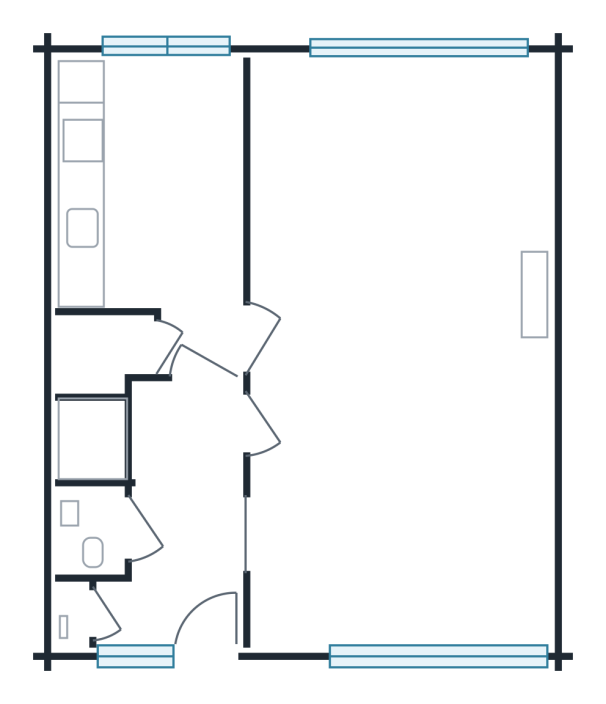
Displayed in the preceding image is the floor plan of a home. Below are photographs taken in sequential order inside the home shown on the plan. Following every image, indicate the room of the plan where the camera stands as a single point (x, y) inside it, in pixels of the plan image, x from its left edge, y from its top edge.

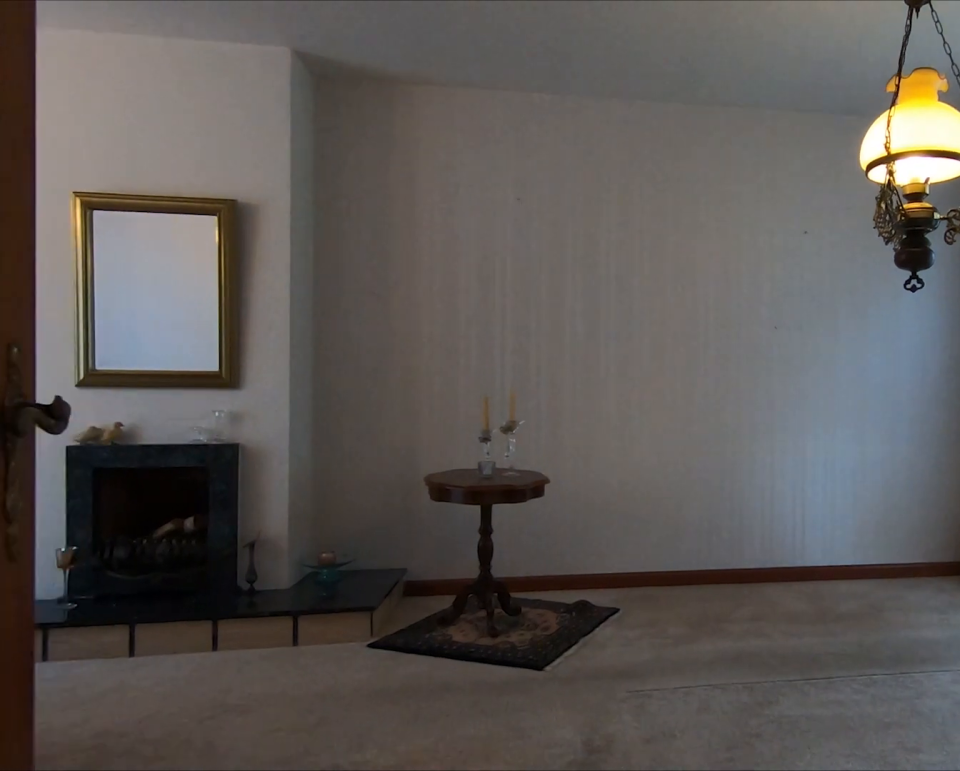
(273, 357)
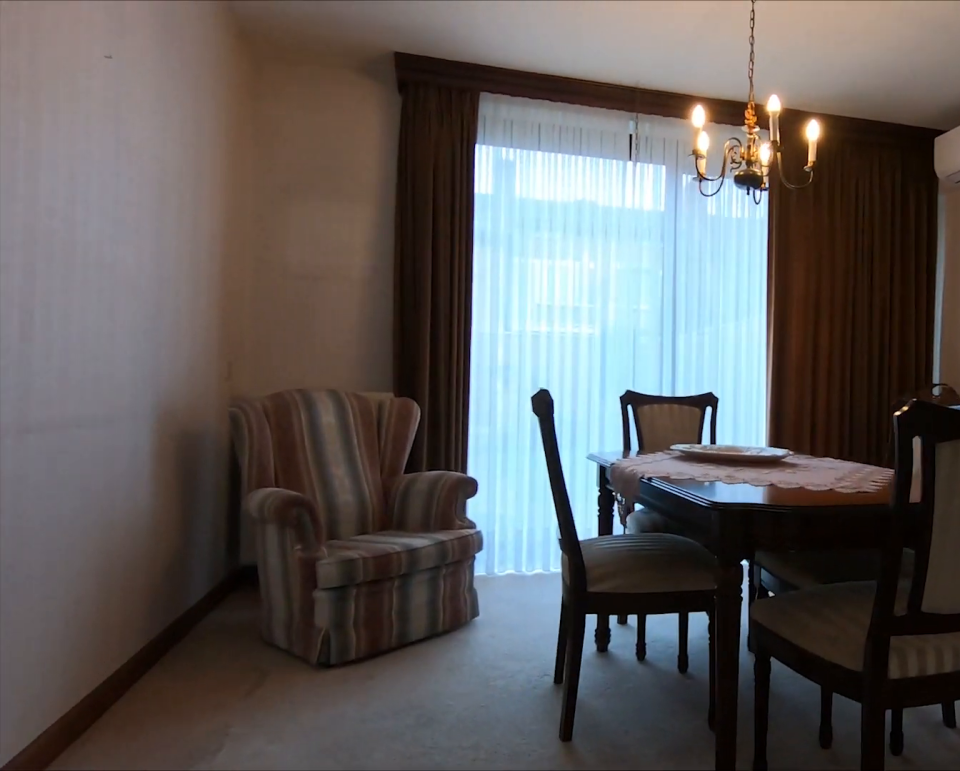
(281, 571)
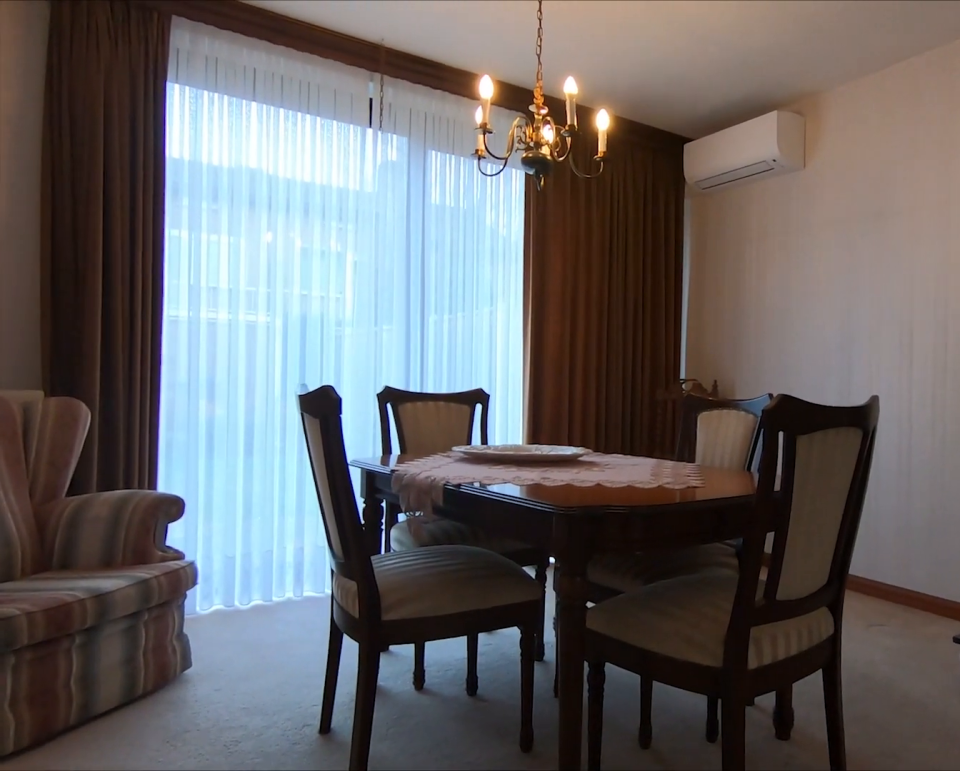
(281, 571)
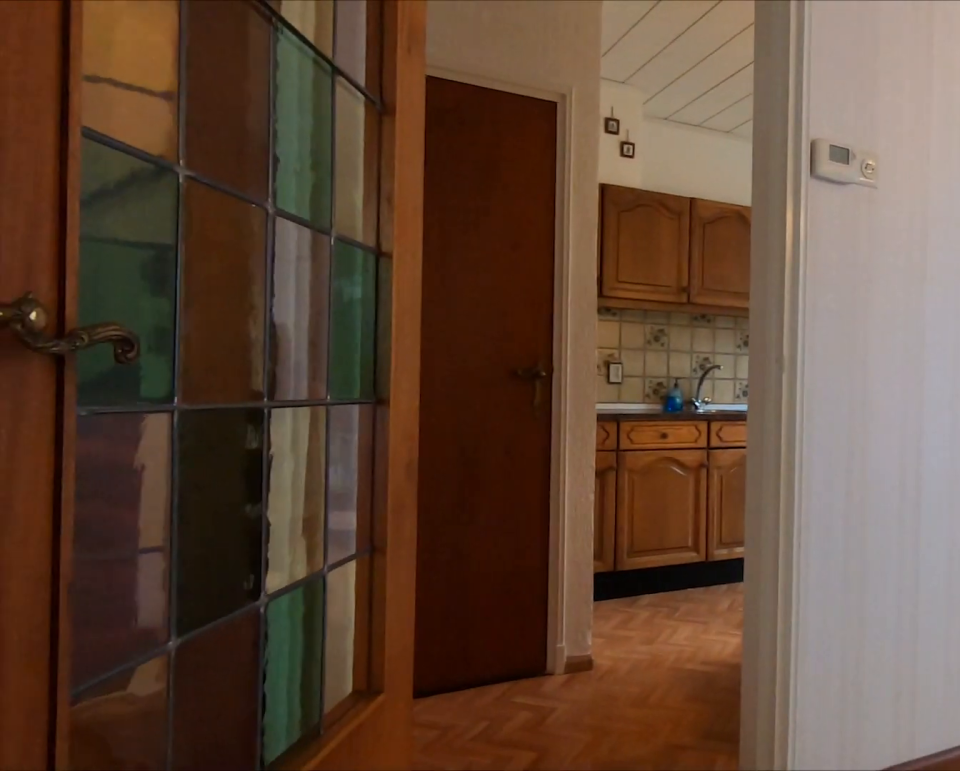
(527, 440)
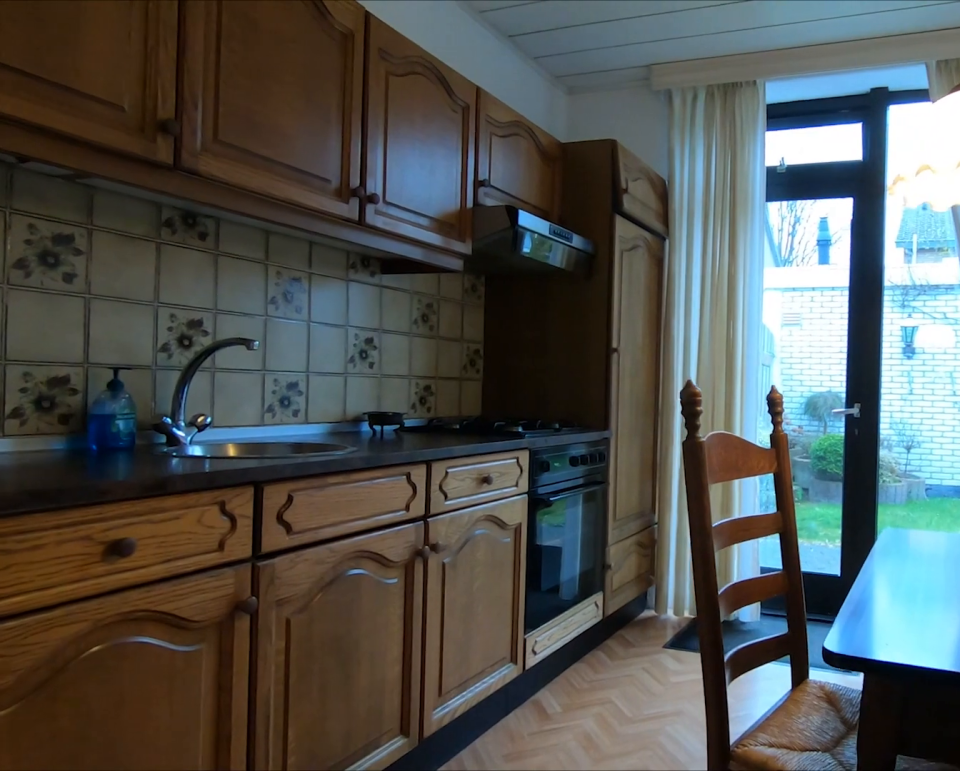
(177, 206)
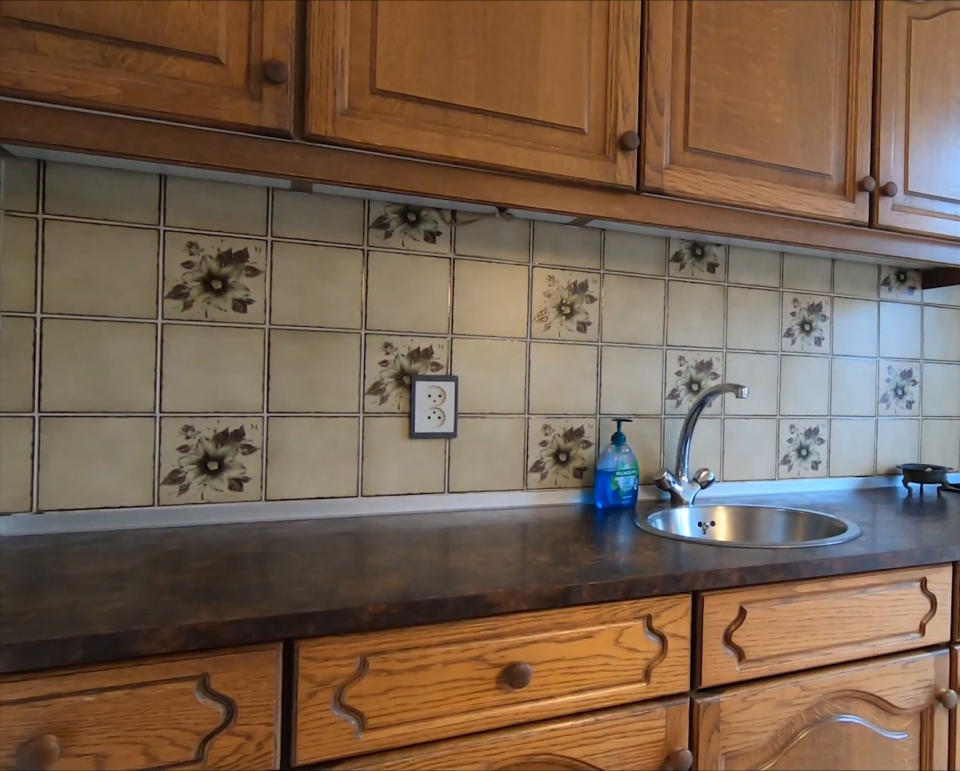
(177, 206)
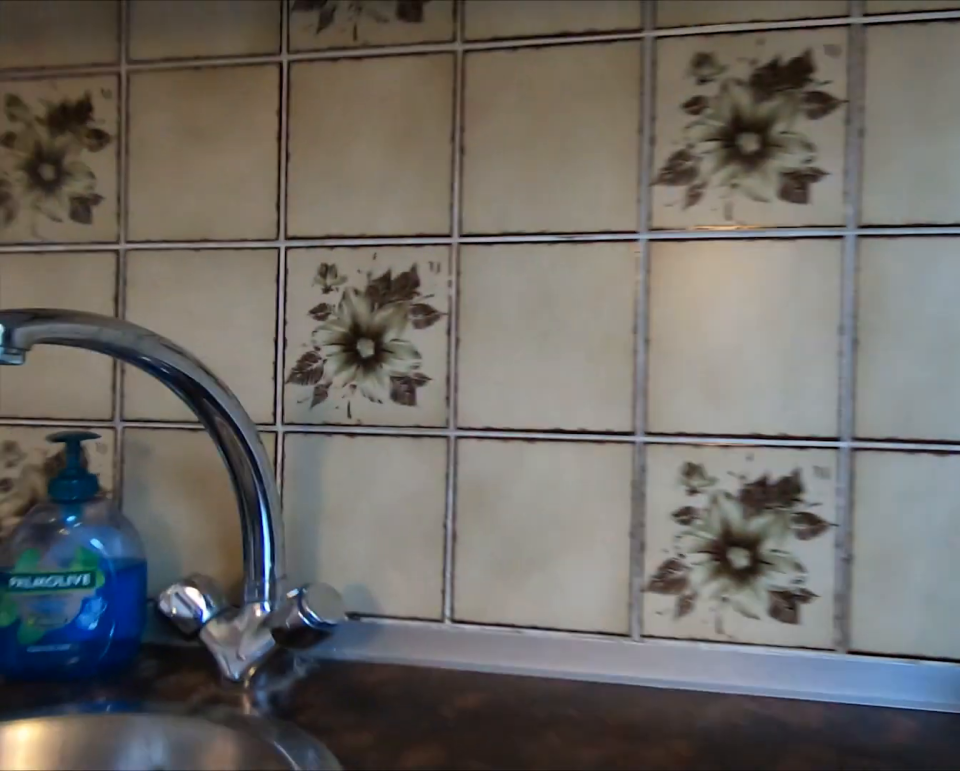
(177, 206)
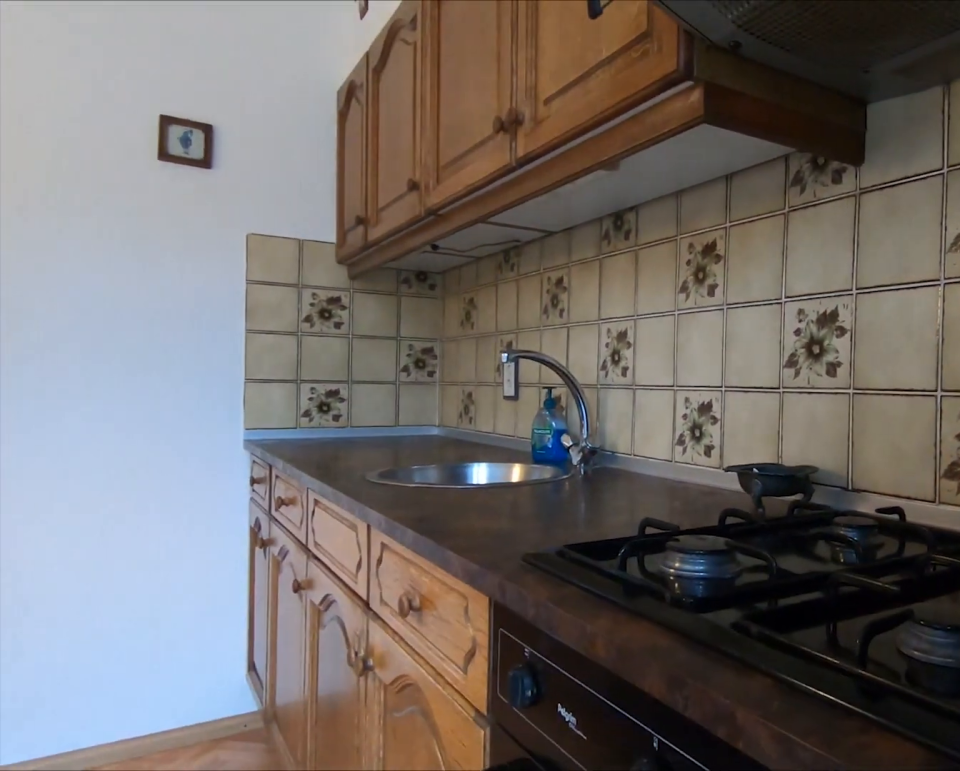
(177, 206)
